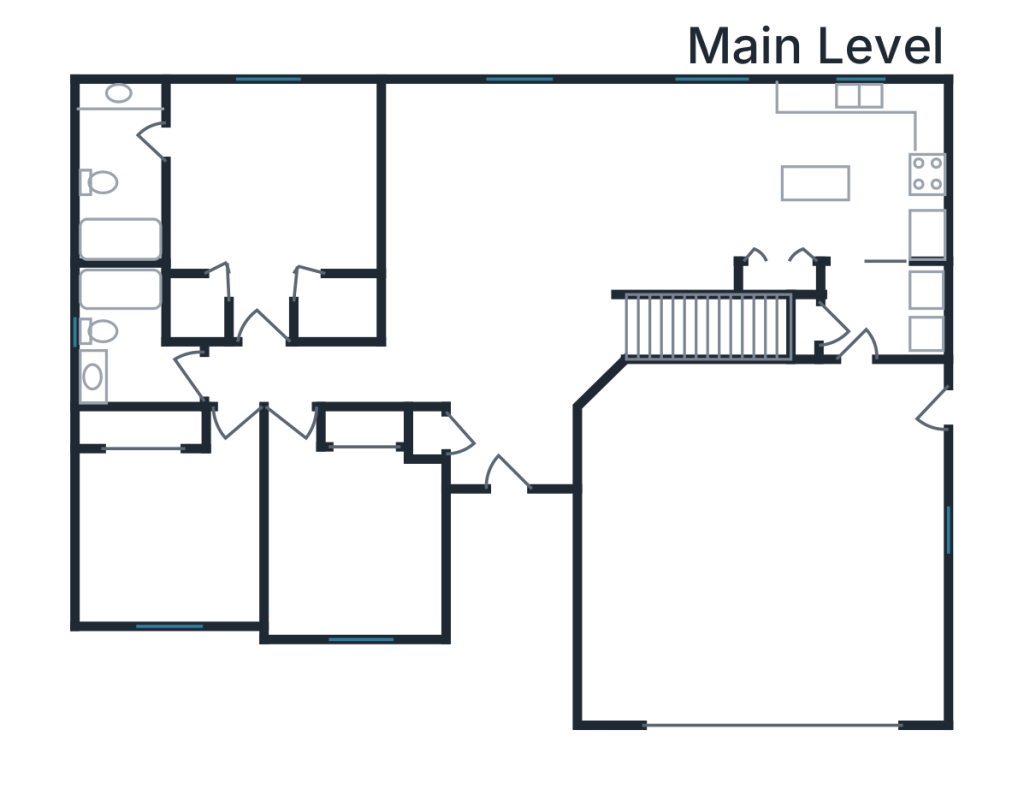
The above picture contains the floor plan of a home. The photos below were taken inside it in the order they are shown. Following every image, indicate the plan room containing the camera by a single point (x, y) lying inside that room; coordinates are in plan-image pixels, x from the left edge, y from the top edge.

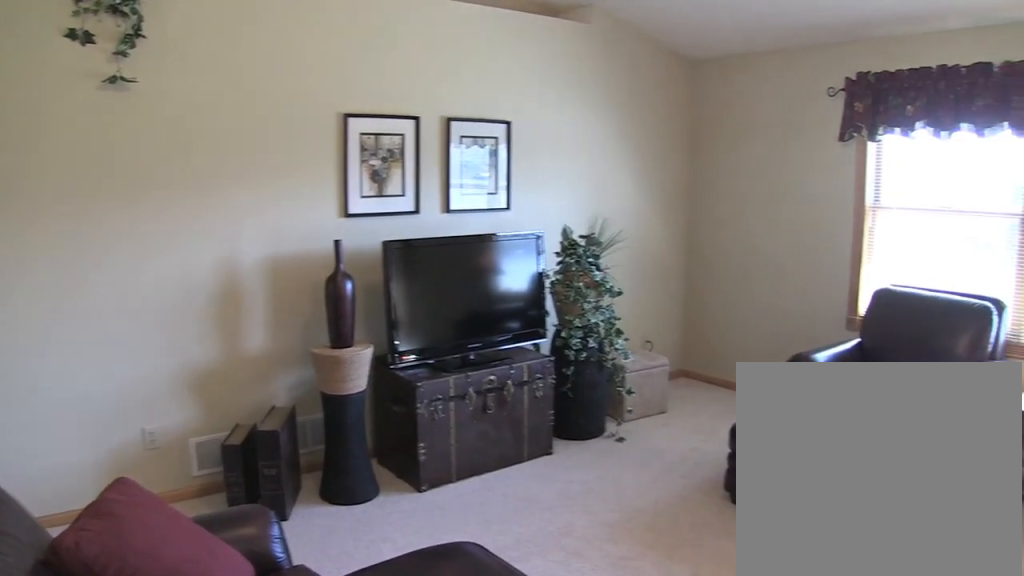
(499, 243)
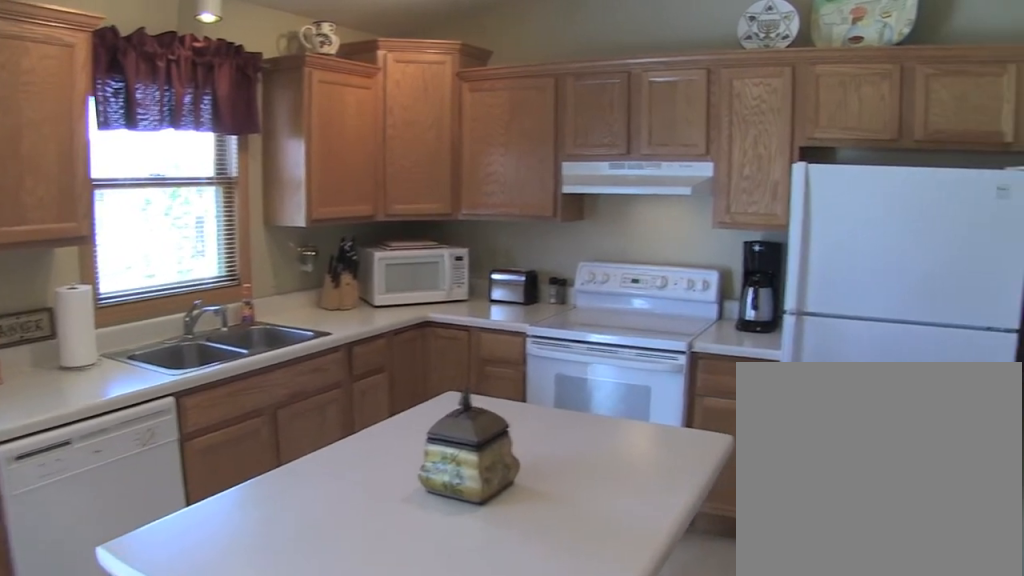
(855, 171)
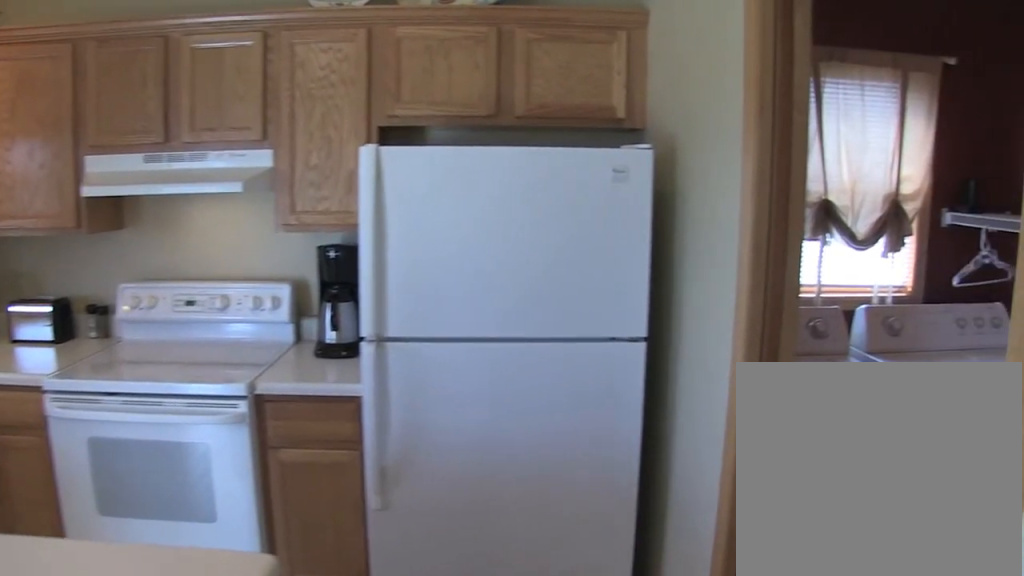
(855, 171)
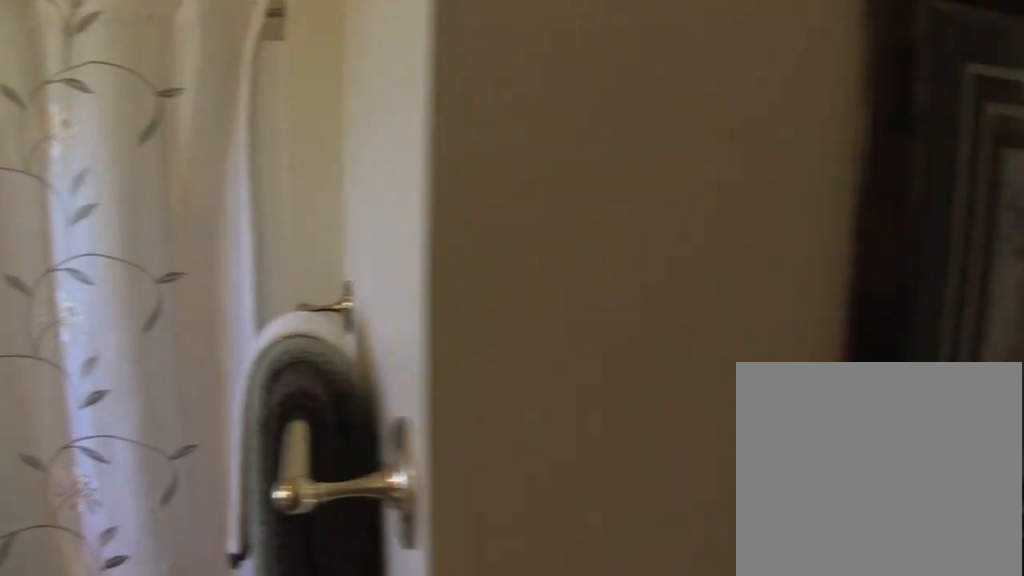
(136, 343)
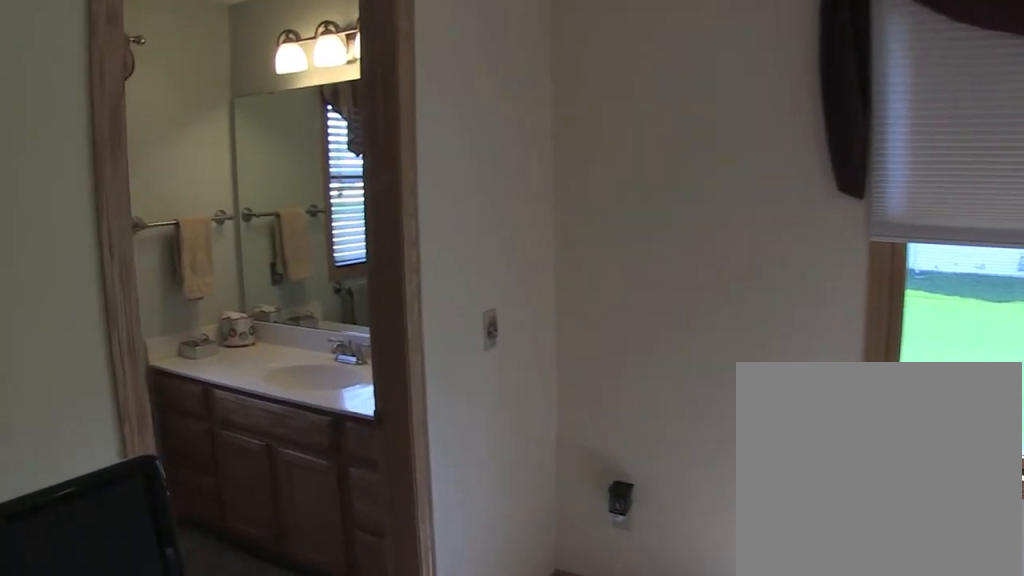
(273, 191)
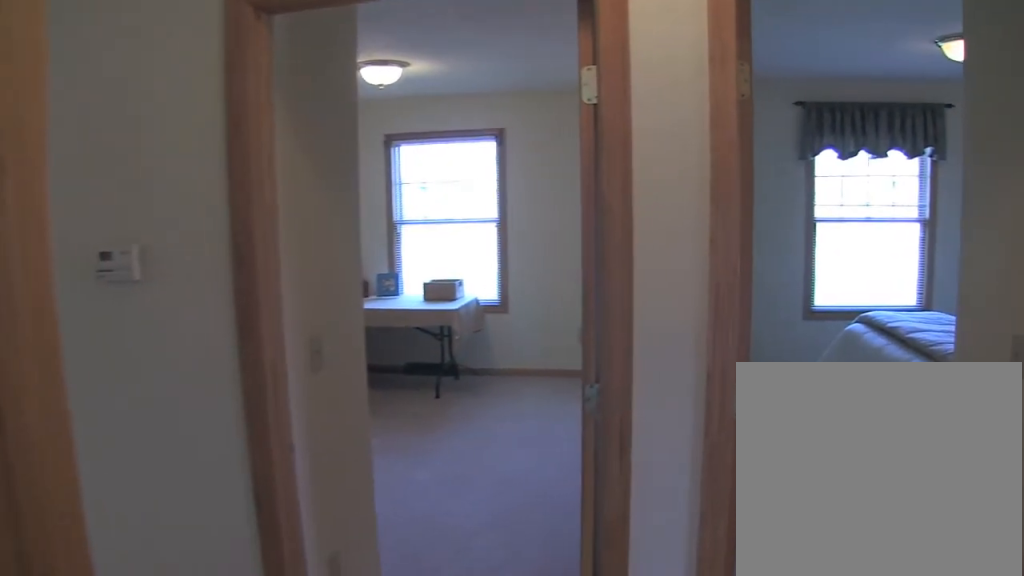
(295, 371)
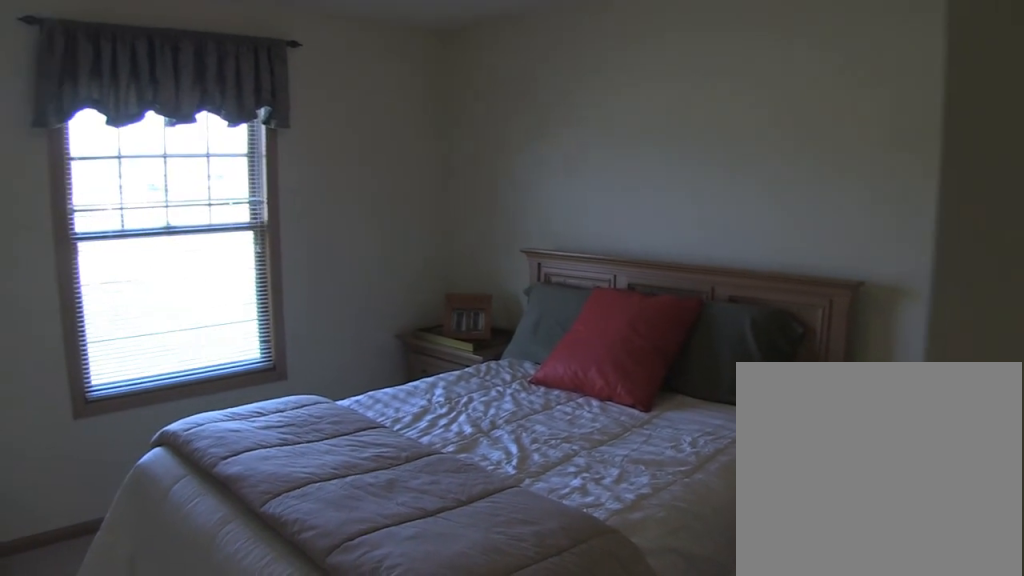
(176, 529)
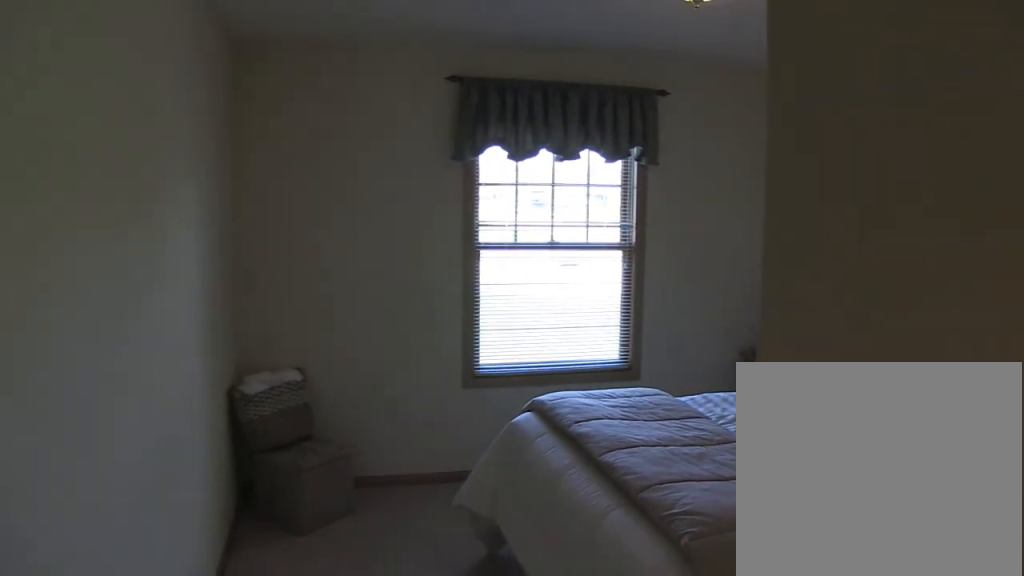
(176, 529)
